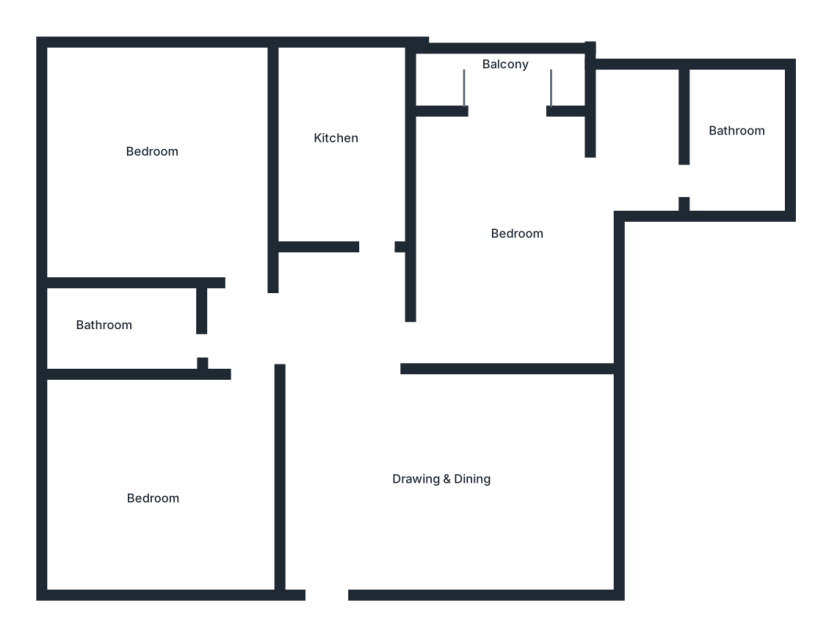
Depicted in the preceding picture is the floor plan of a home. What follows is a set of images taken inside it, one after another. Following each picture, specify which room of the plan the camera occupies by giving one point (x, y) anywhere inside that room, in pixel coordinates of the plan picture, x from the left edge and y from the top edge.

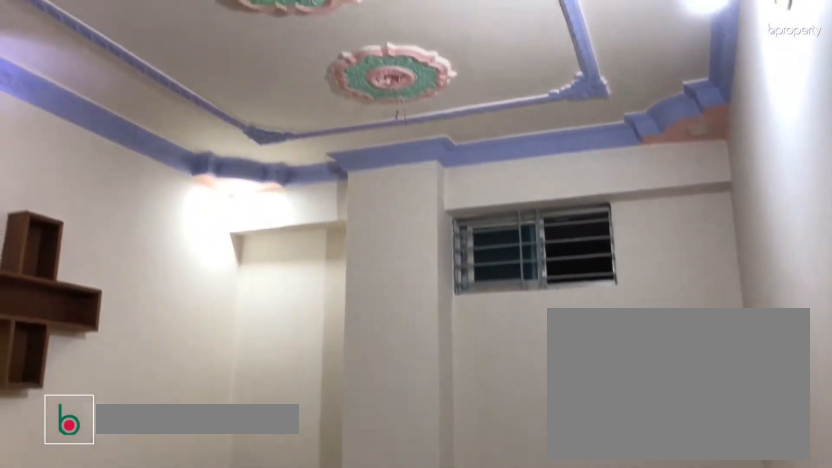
(473, 476)
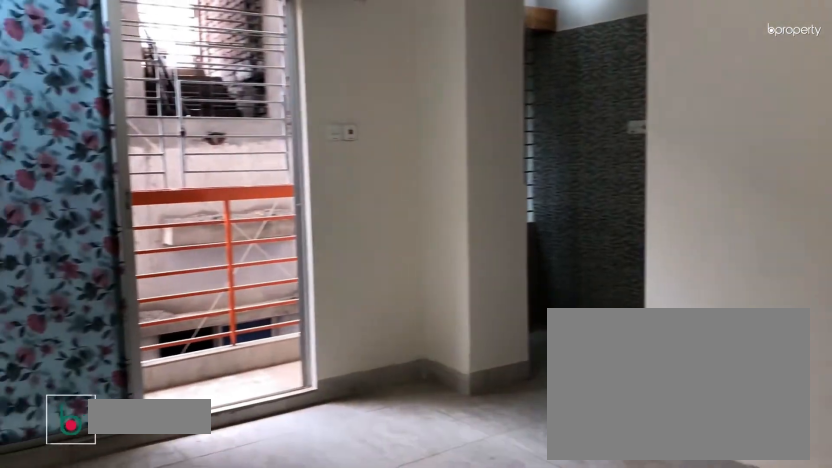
(514, 223)
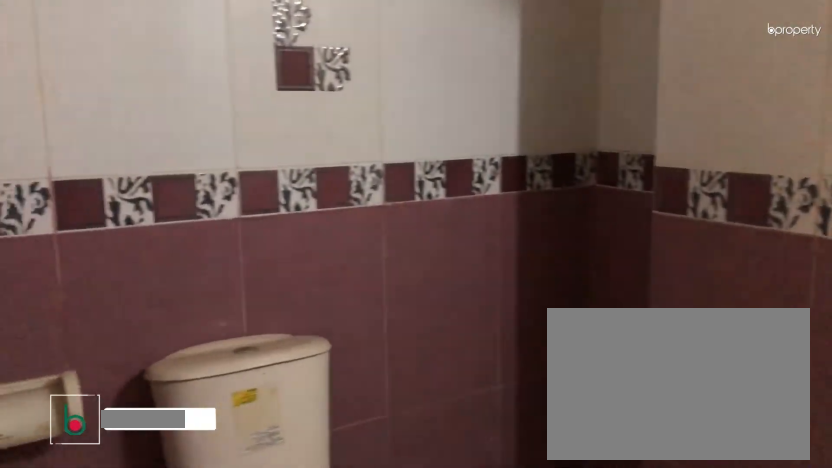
(732, 139)
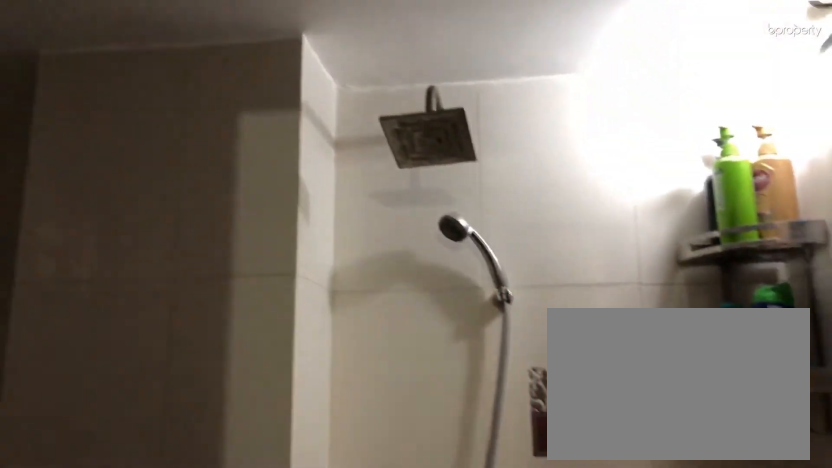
(732, 139)
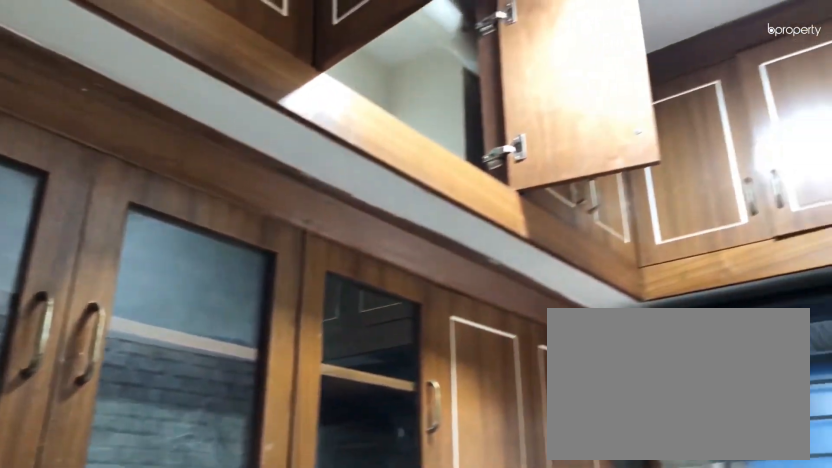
(338, 146)
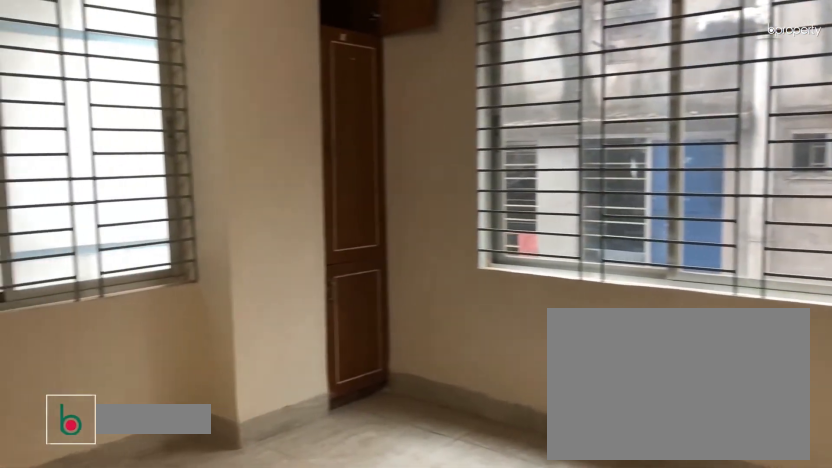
(146, 160)
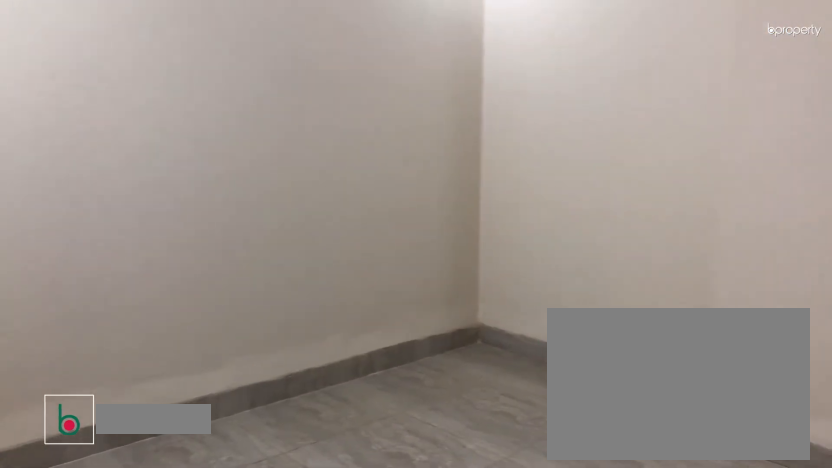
(155, 487)
